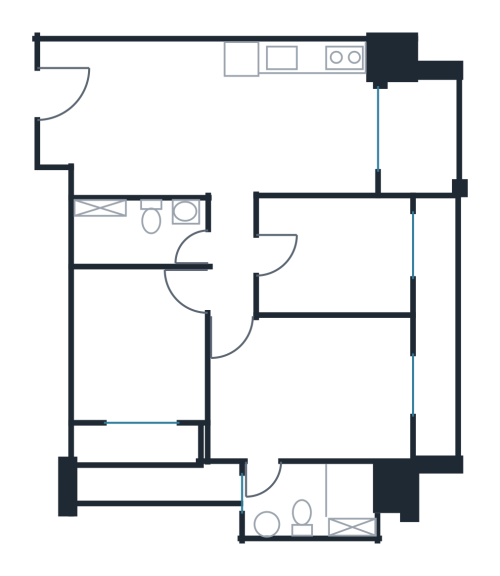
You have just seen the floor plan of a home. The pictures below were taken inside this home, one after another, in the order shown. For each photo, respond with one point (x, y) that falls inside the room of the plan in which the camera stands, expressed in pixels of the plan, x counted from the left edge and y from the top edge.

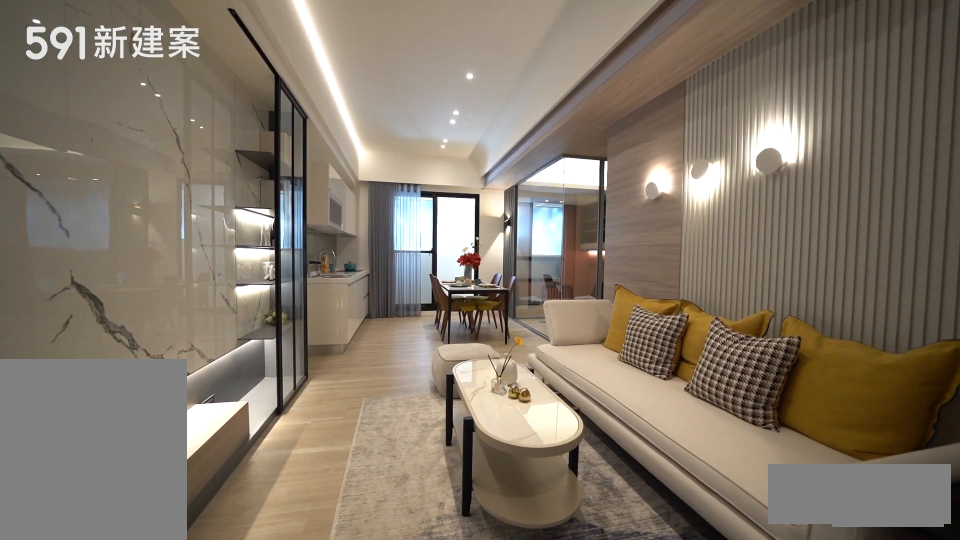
(128, 113)
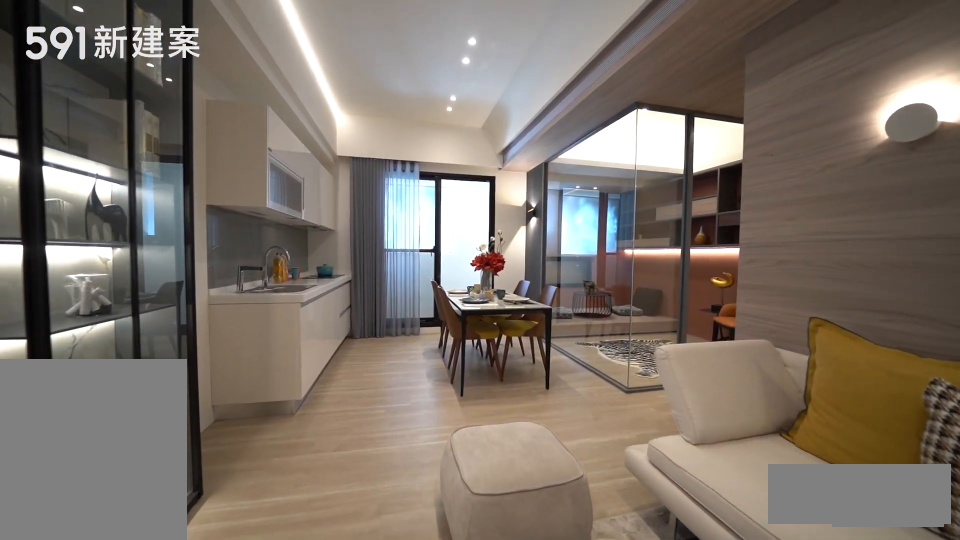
(128, 113)
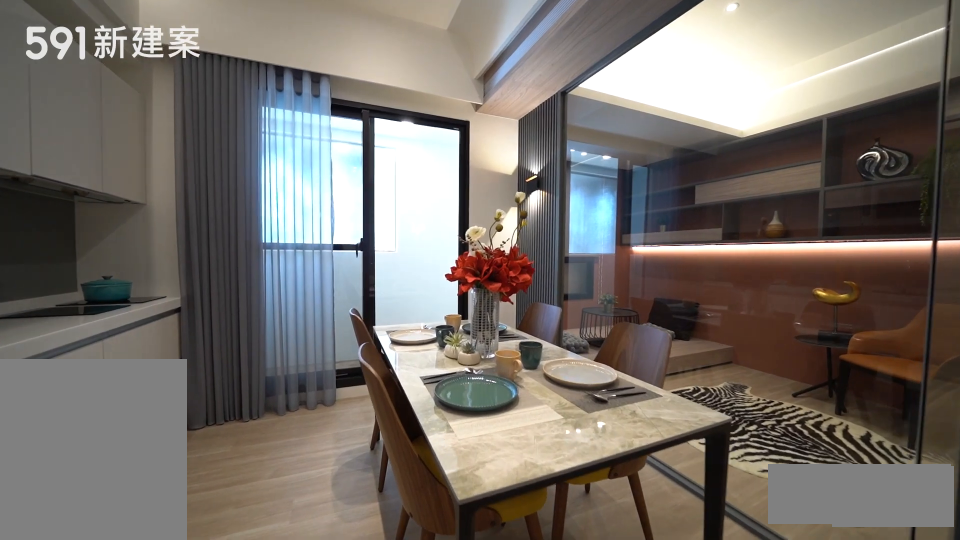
(313, 145)
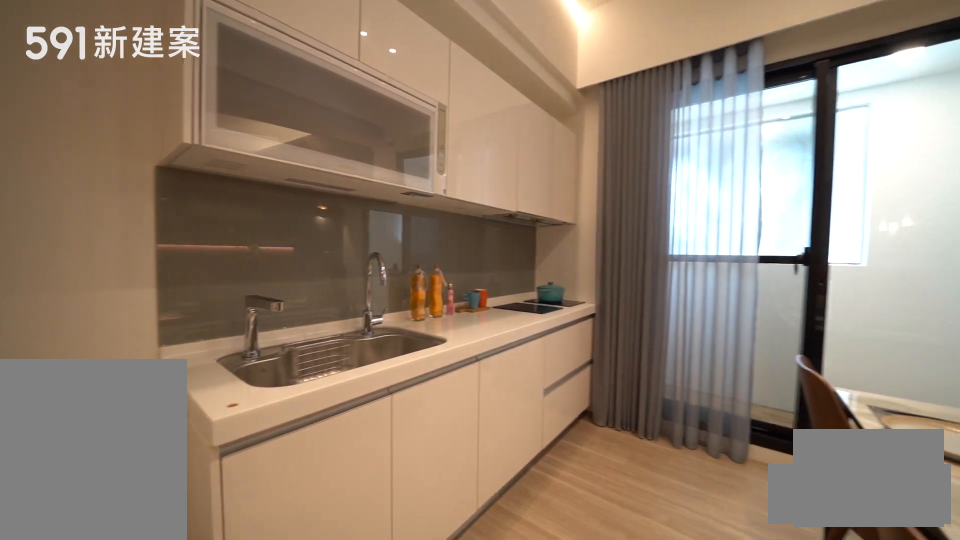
(296, 74)
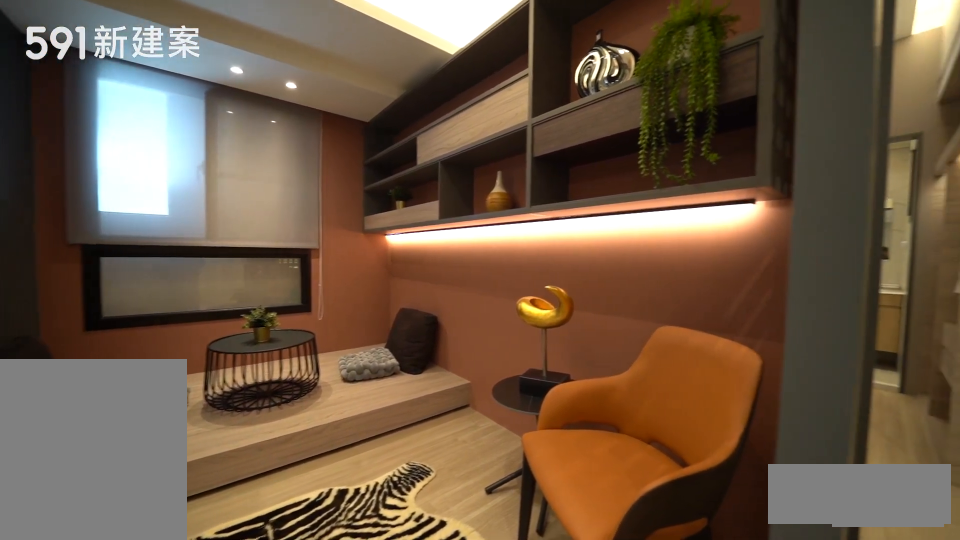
(336, 255)
